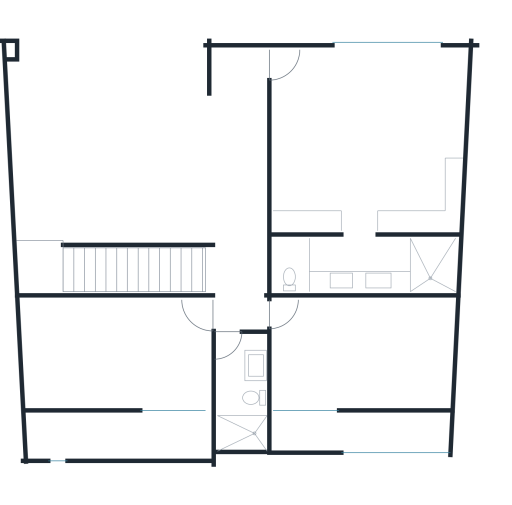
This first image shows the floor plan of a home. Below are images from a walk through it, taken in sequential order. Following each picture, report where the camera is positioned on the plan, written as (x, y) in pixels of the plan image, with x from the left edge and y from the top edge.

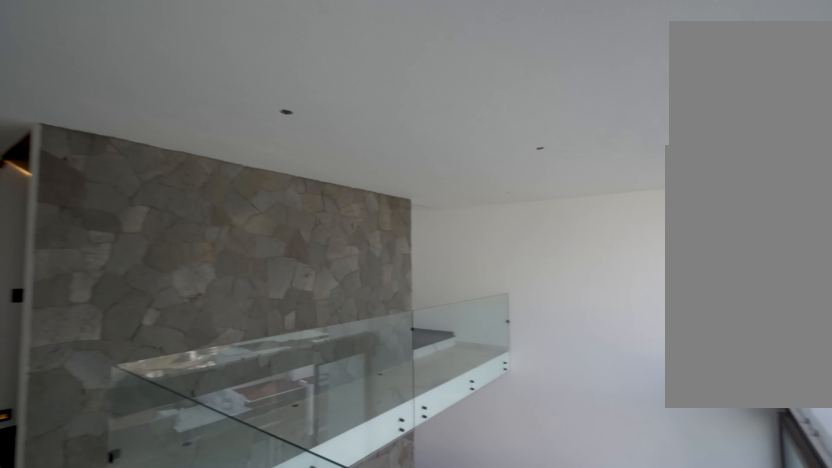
(218, 123)
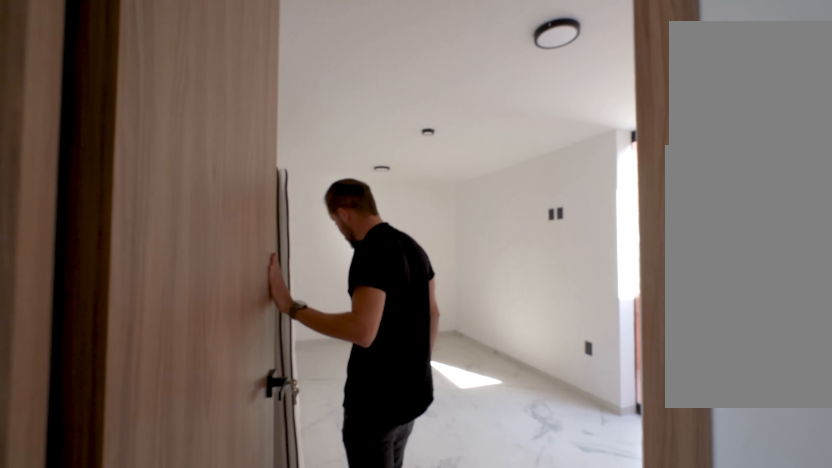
(230, 321)
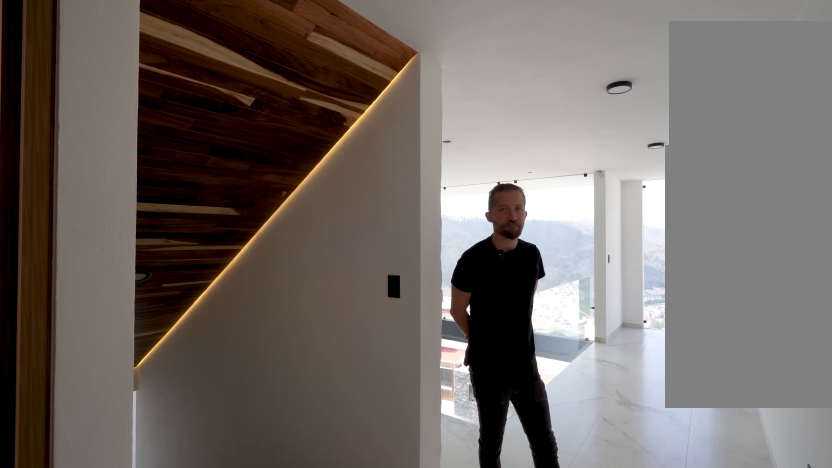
(250, 293)
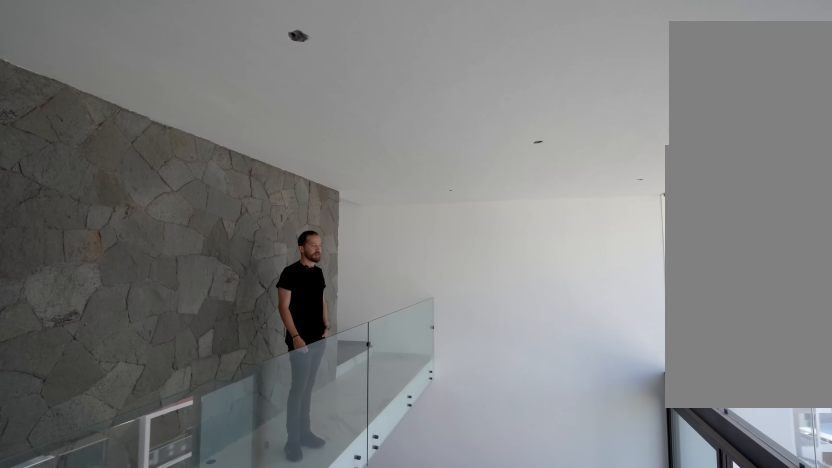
(229, 193)
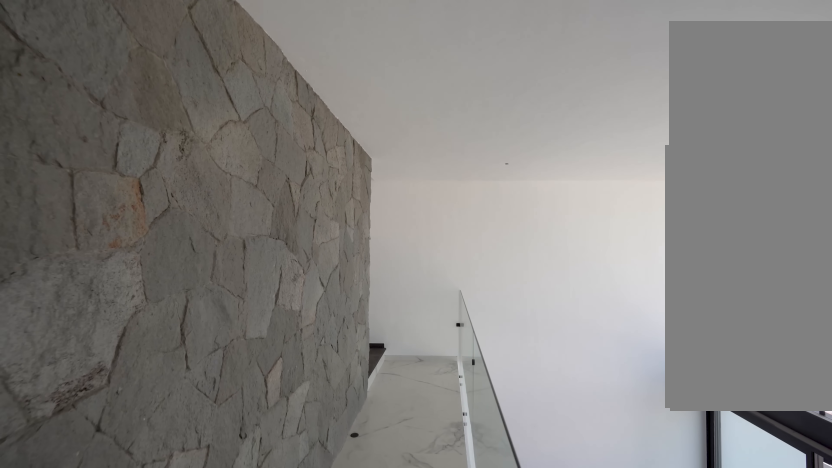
(218, 206)
